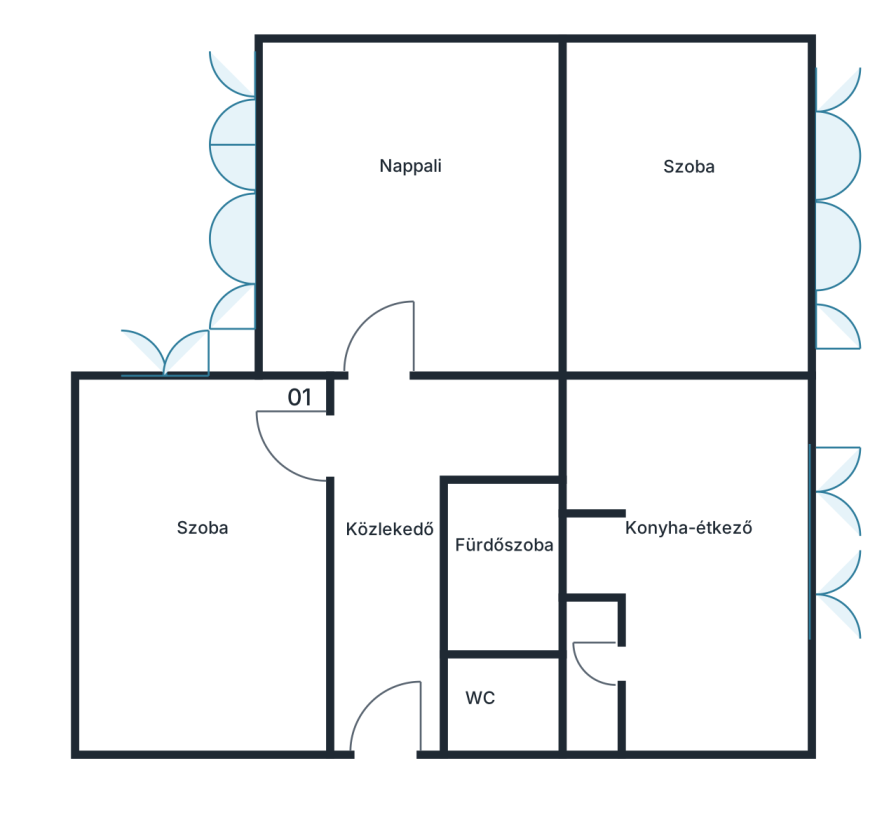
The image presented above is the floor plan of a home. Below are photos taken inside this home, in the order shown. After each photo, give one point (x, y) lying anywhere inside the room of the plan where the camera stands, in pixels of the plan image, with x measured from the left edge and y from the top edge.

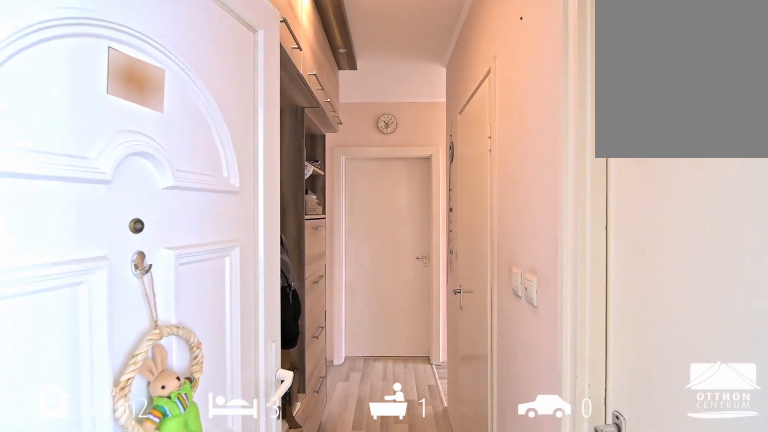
(392, 710)
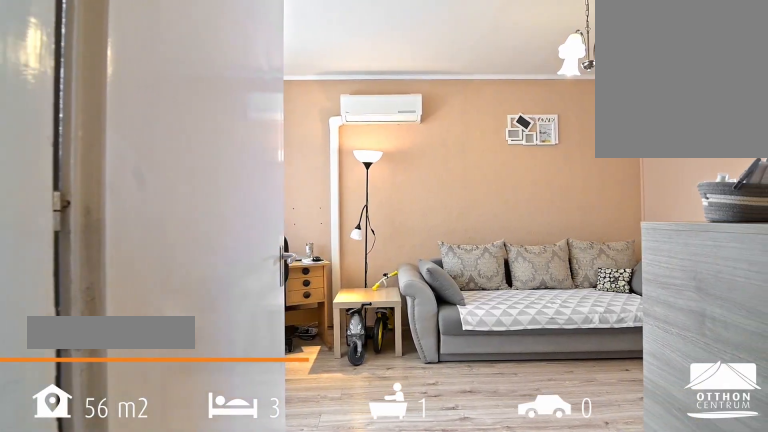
(413, 235)
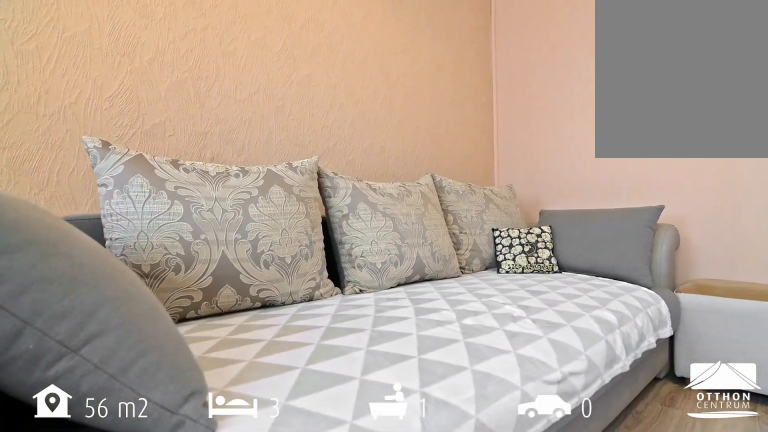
(413, 235)
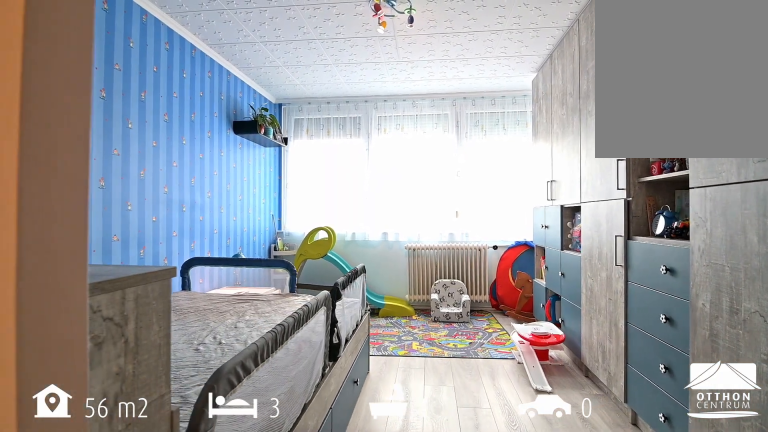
(702, 235)
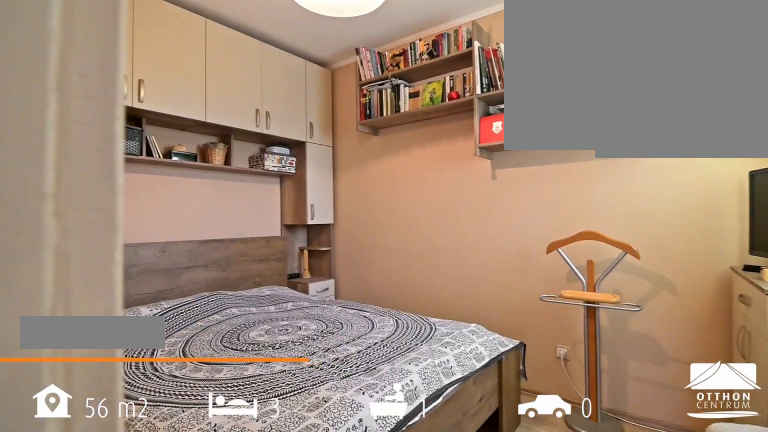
(206, 607)
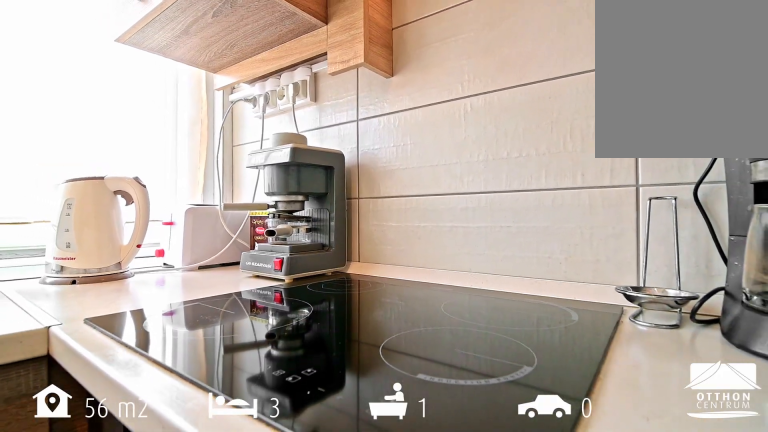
(702, 628)
